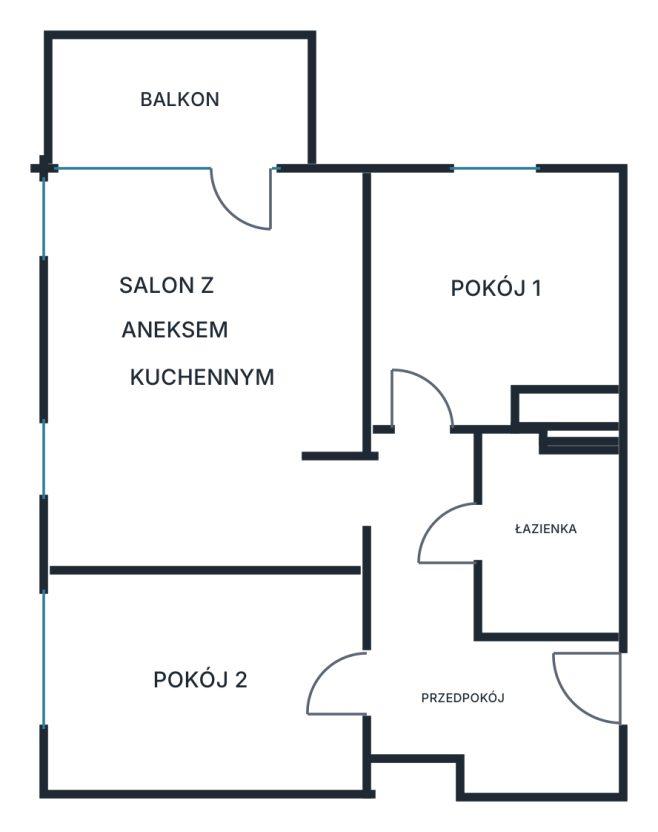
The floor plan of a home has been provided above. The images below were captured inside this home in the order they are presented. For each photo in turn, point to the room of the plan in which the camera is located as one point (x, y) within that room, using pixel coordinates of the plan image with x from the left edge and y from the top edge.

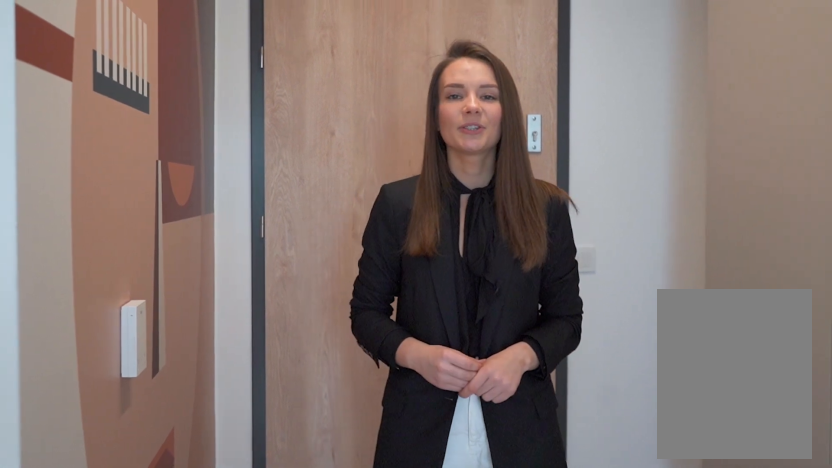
(465, 644)
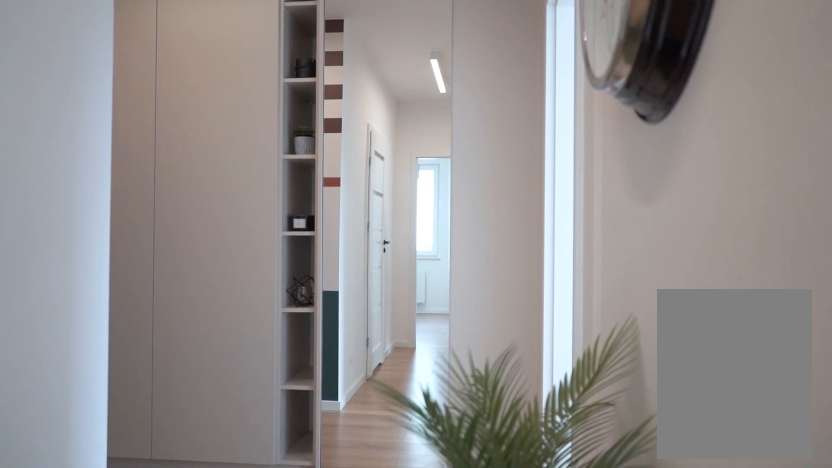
(465, 644)
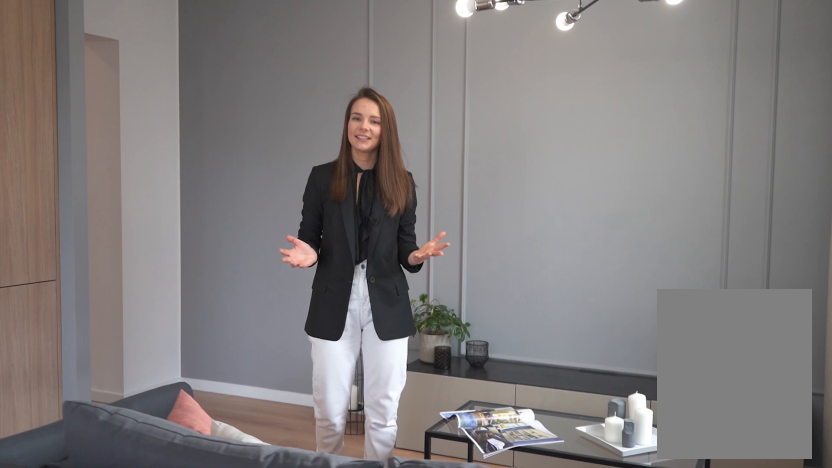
(203, 371)
